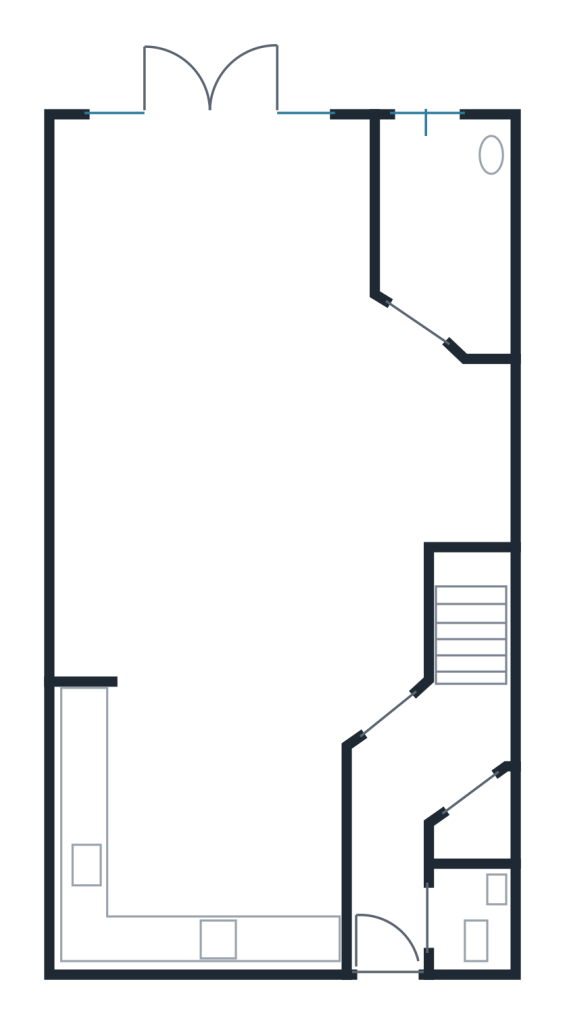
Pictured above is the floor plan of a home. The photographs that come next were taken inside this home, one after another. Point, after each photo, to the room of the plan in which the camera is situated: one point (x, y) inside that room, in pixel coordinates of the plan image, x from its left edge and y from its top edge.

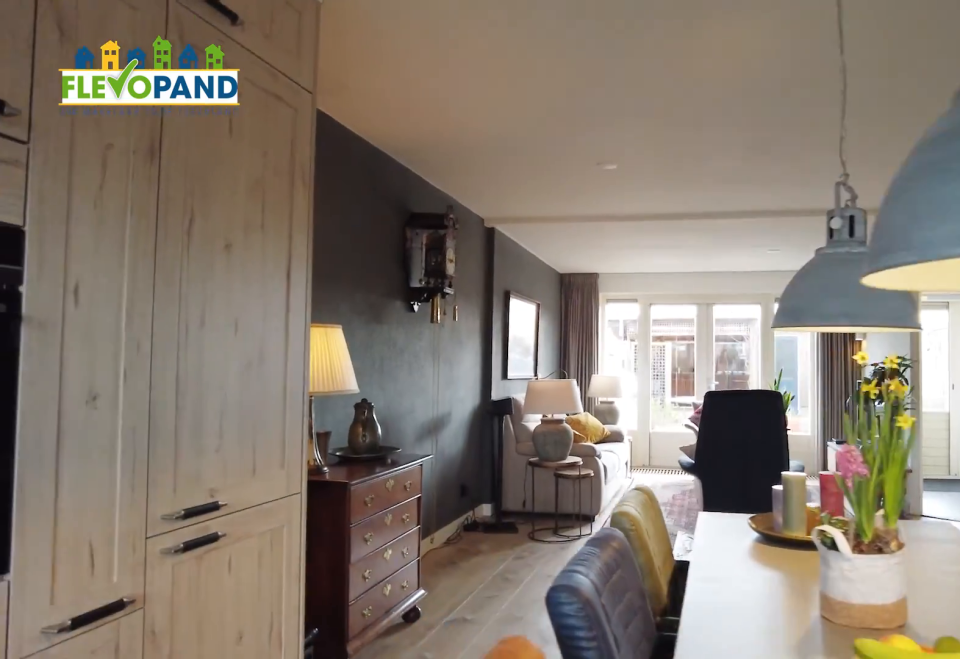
(206, 819)
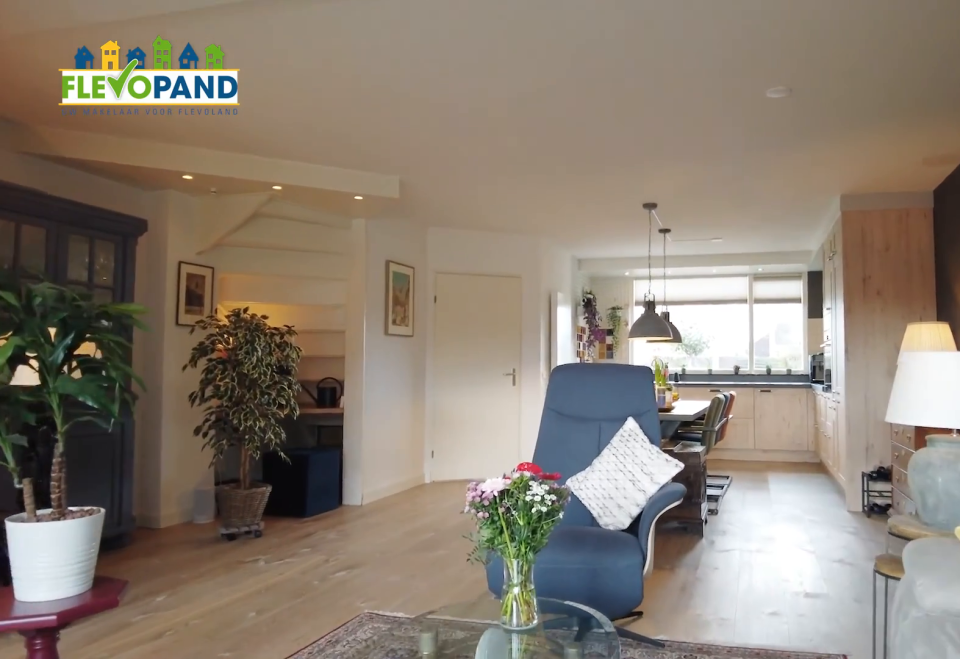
(366, 470)
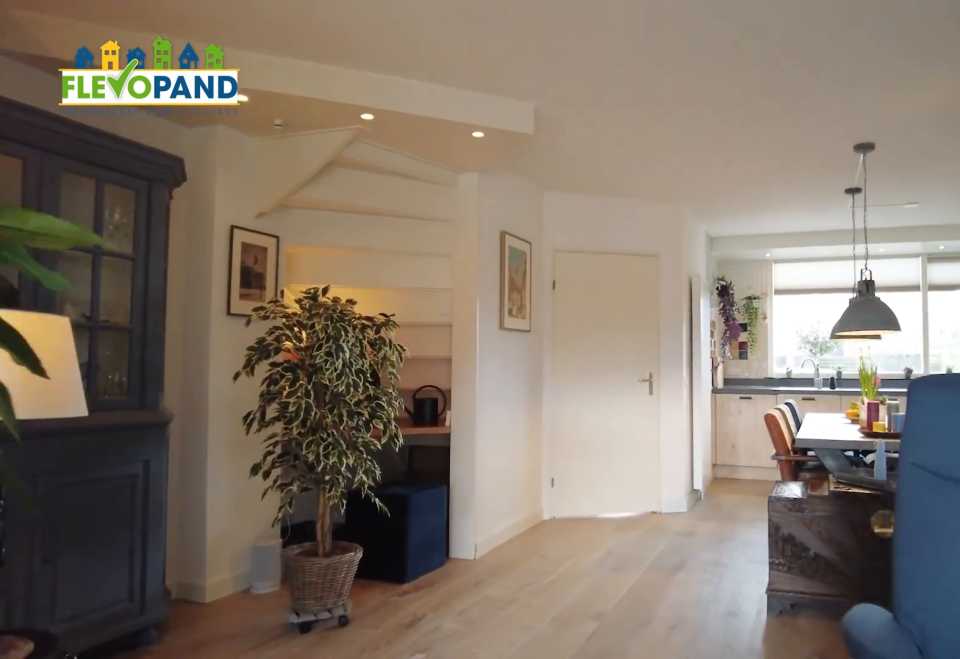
(366, 470)
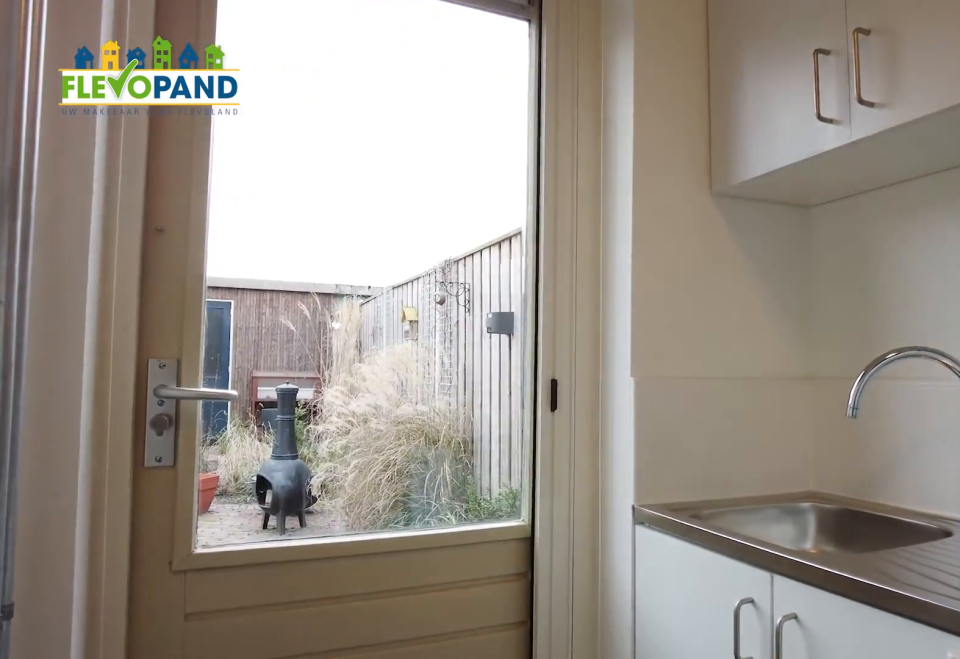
(444, 226)
